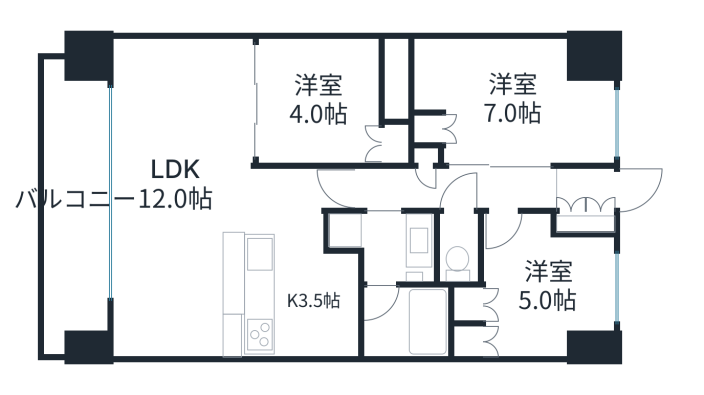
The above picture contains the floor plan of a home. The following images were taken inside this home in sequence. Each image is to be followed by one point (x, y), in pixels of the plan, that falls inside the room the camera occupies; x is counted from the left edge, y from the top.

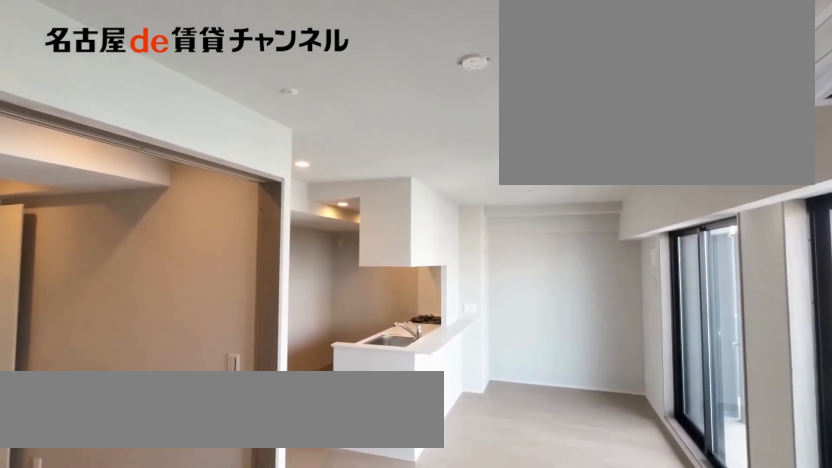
(176, 188)
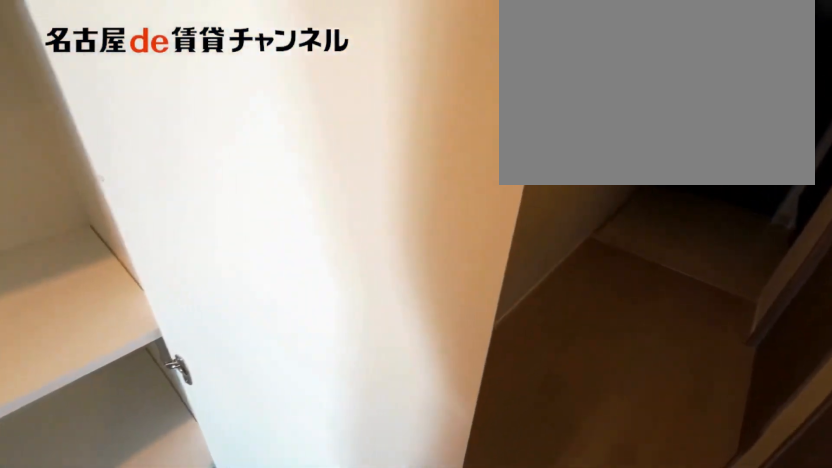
(424, 156)
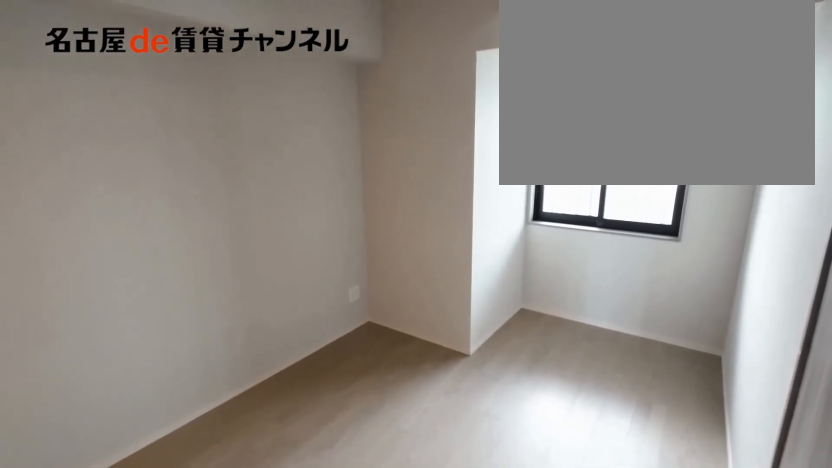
(512, 99)
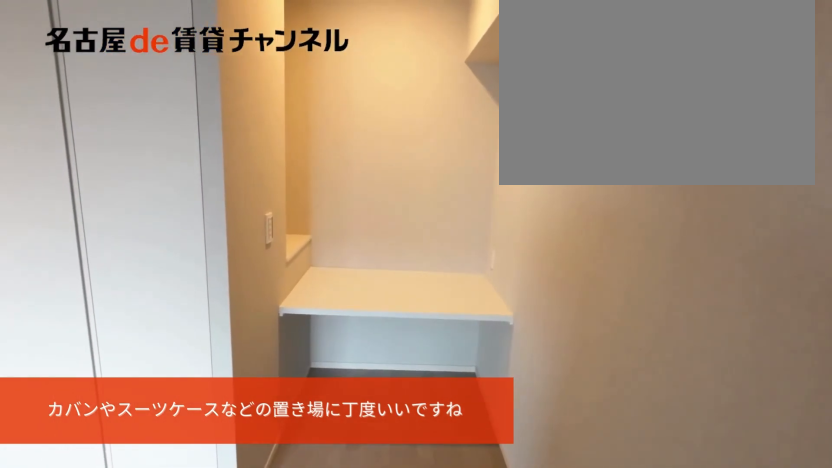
(512, 99)
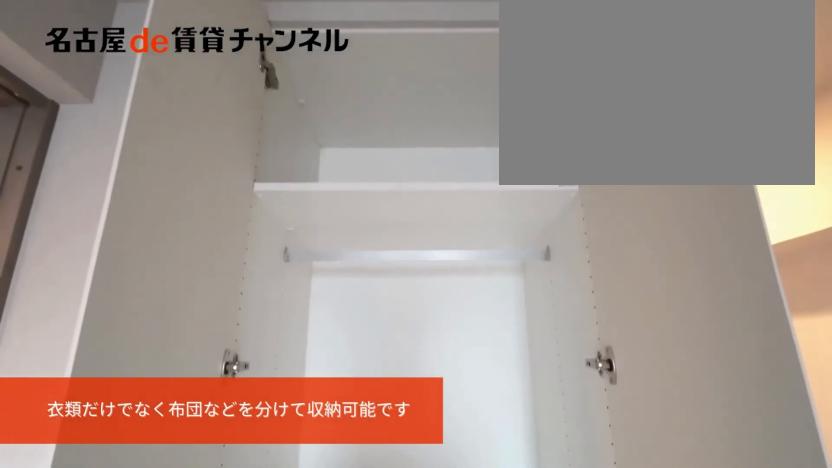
(426, 128)
